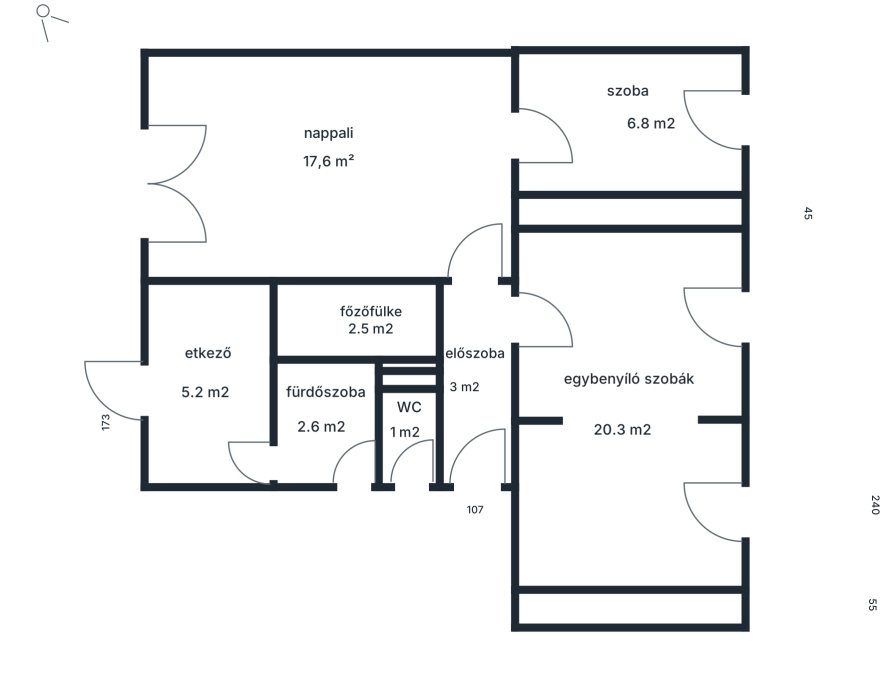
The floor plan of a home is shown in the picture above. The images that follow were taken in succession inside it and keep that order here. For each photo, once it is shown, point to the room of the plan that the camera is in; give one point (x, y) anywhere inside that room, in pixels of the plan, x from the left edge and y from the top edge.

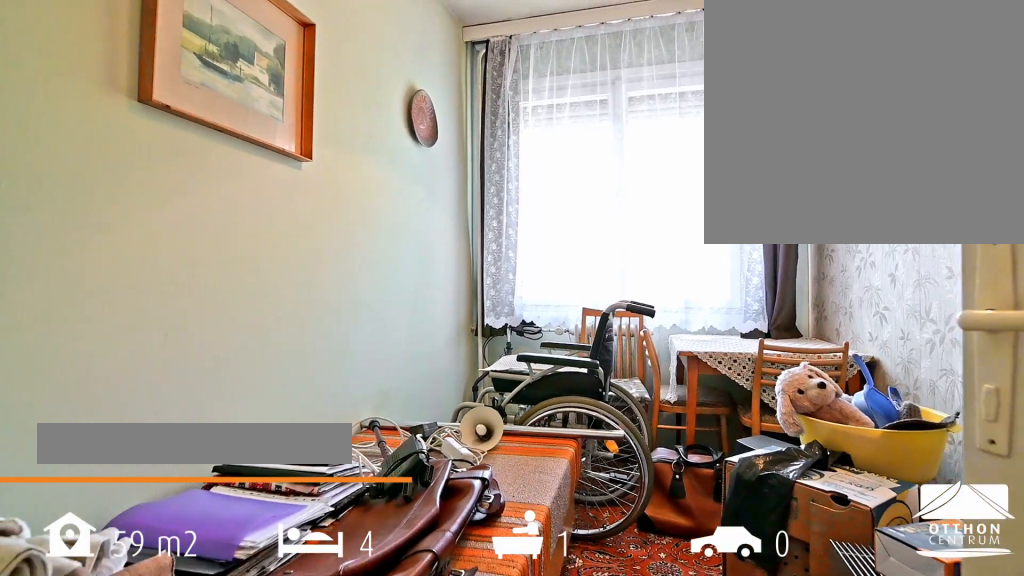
(635, 126)
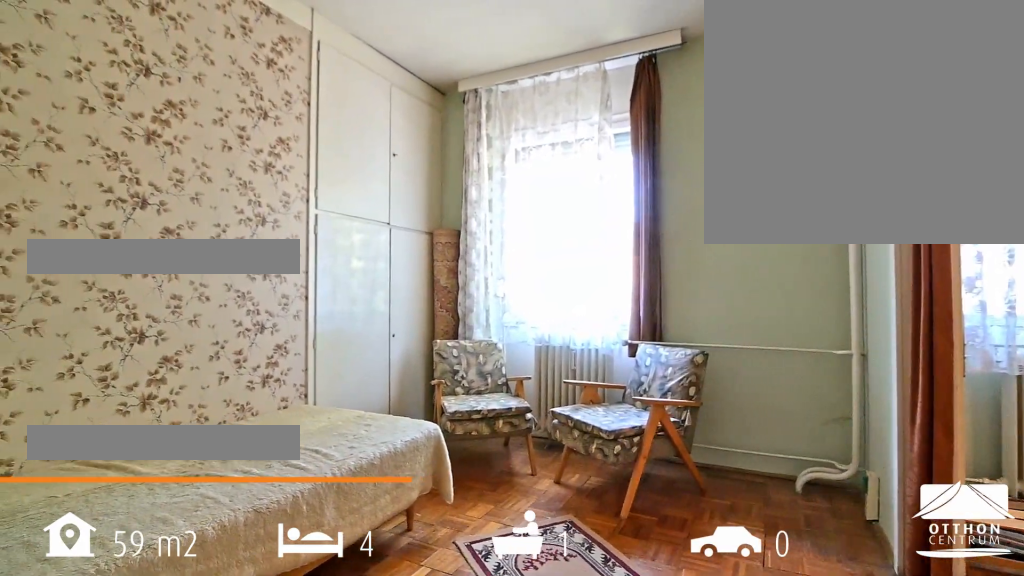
(621, 388)
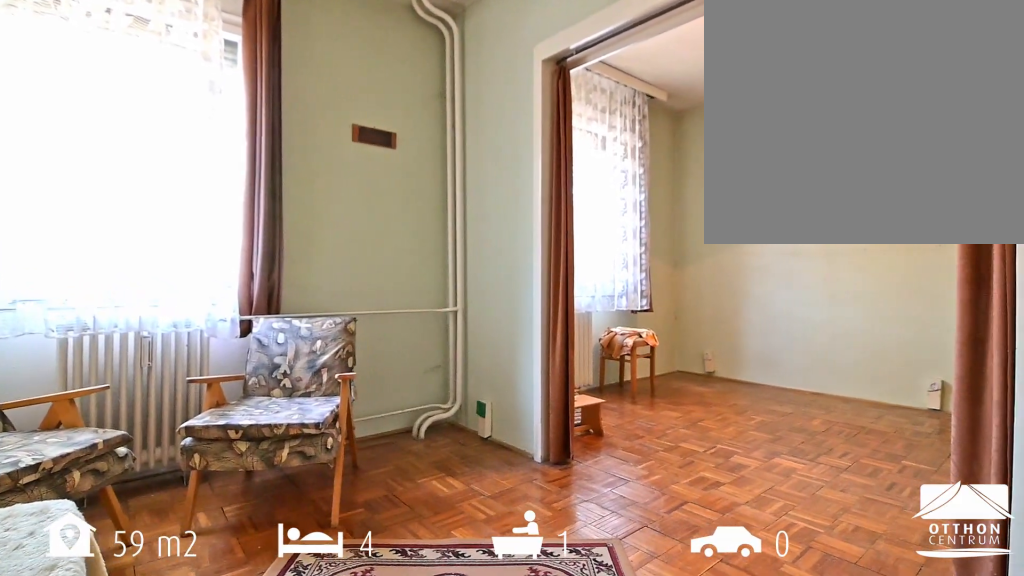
(621, 388)
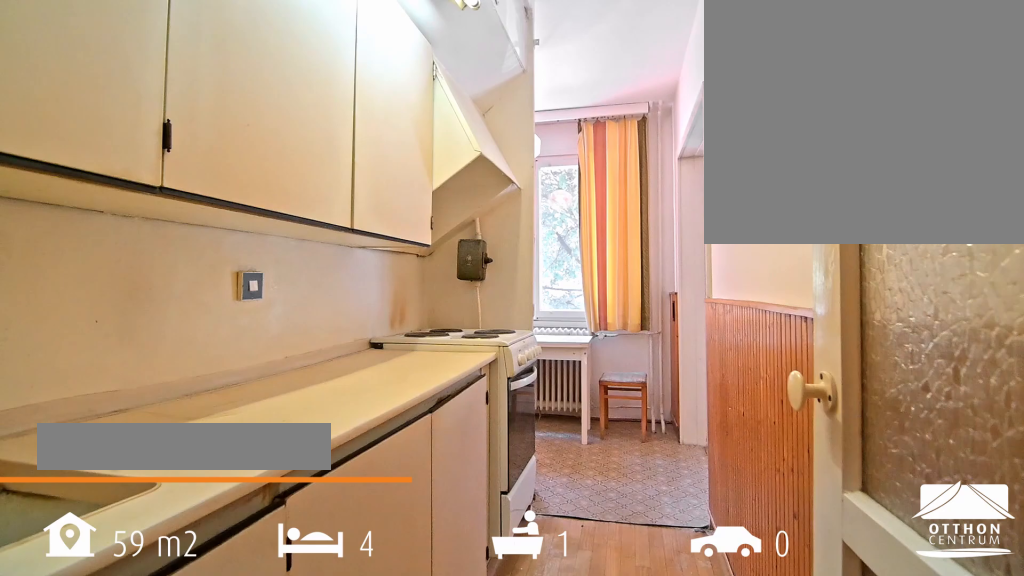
(353, 322)
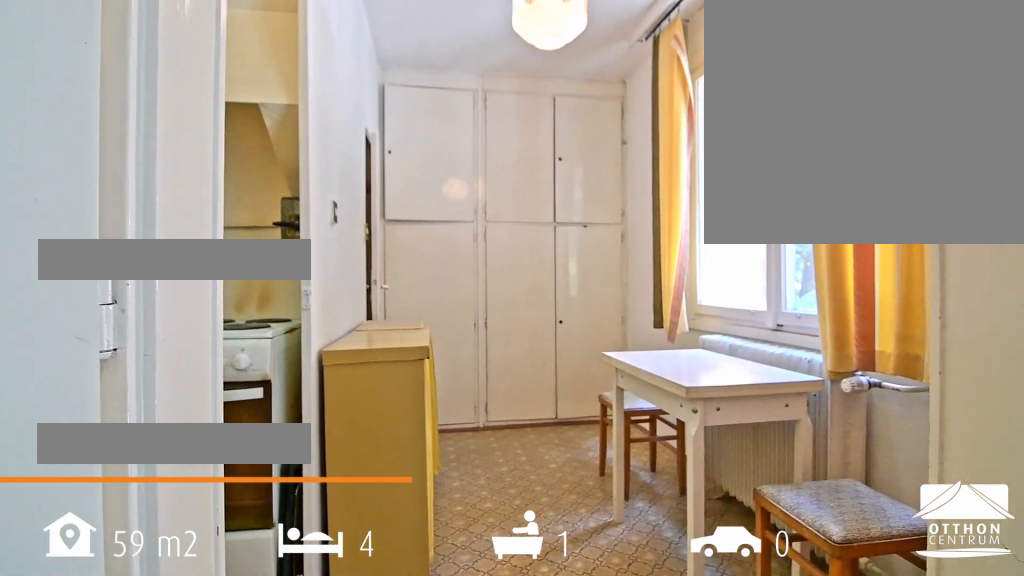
(208, 375)
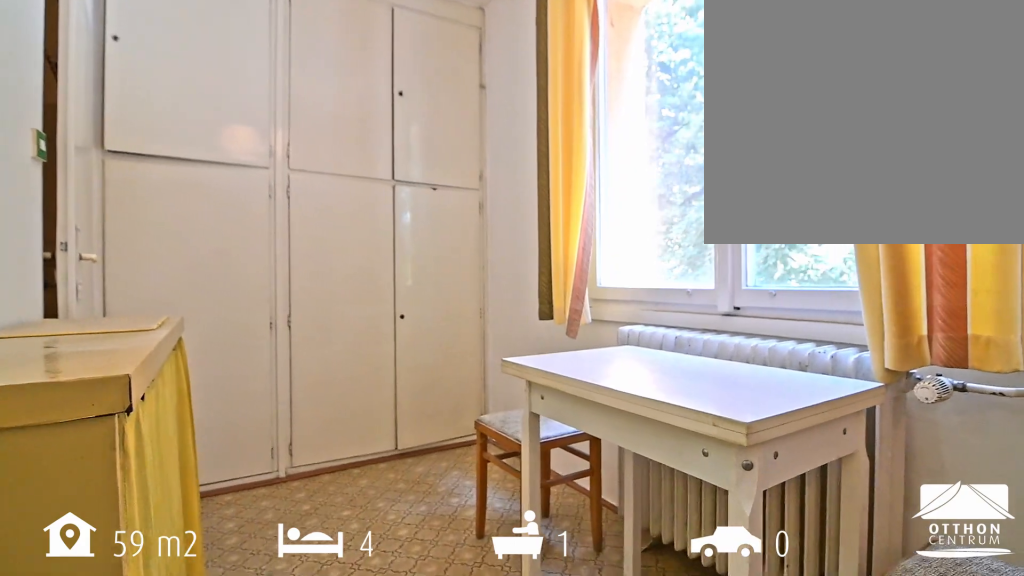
(208, 375)
